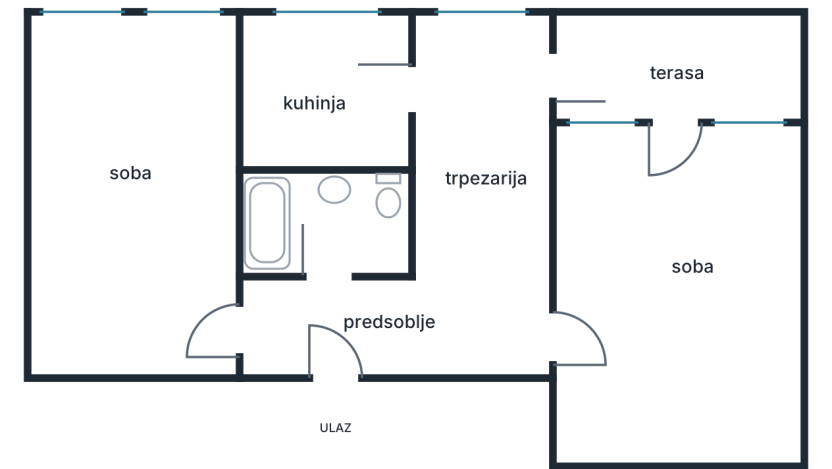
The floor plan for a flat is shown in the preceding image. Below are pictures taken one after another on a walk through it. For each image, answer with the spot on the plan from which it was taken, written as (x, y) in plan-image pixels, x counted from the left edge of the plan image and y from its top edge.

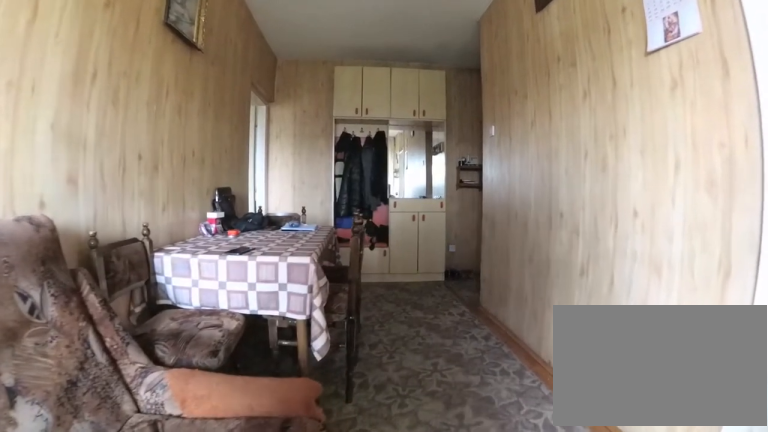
(493, 101)
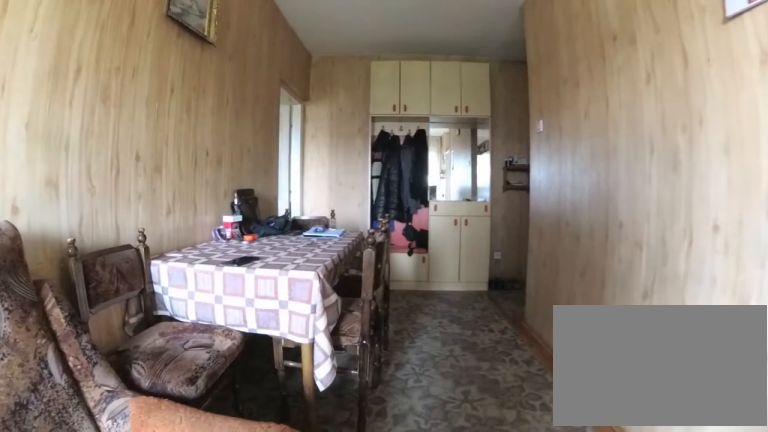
(490, 119)
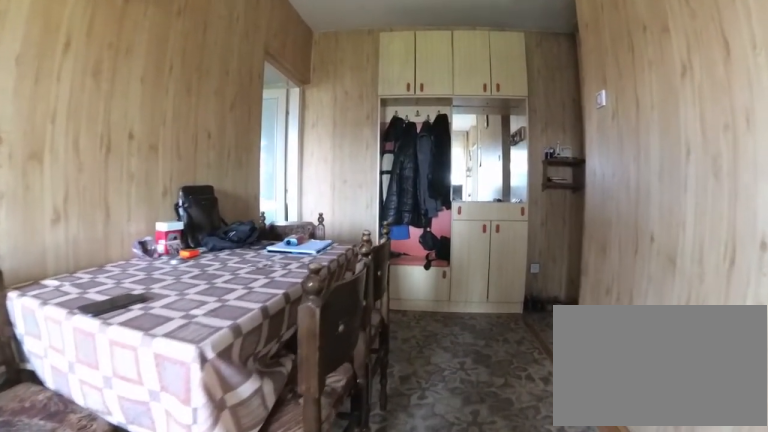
(484, 151)
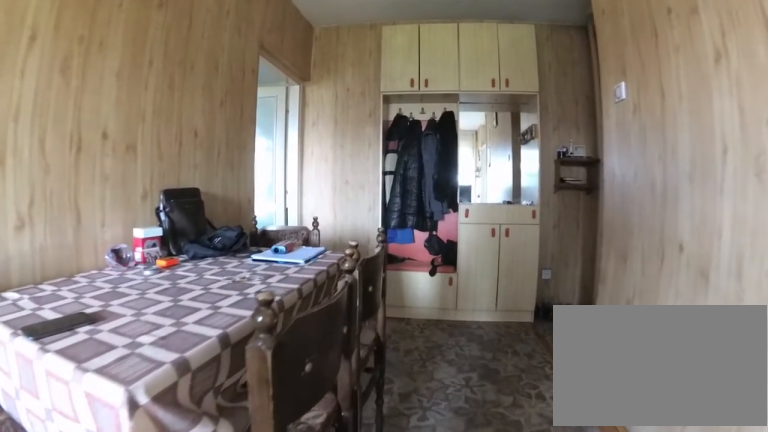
(484, 159)
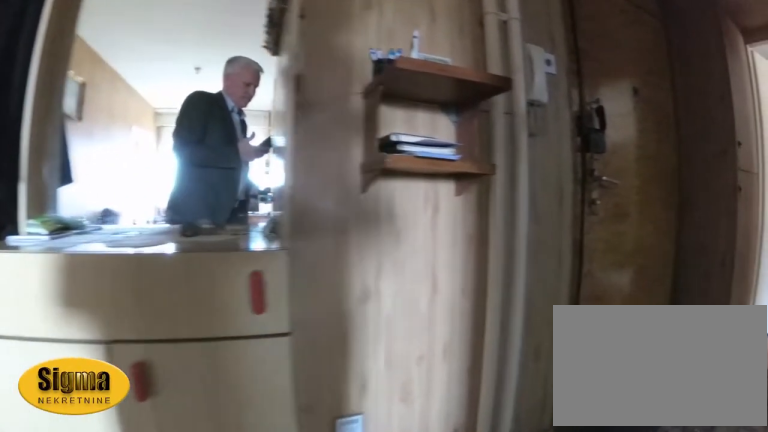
(448, 294)
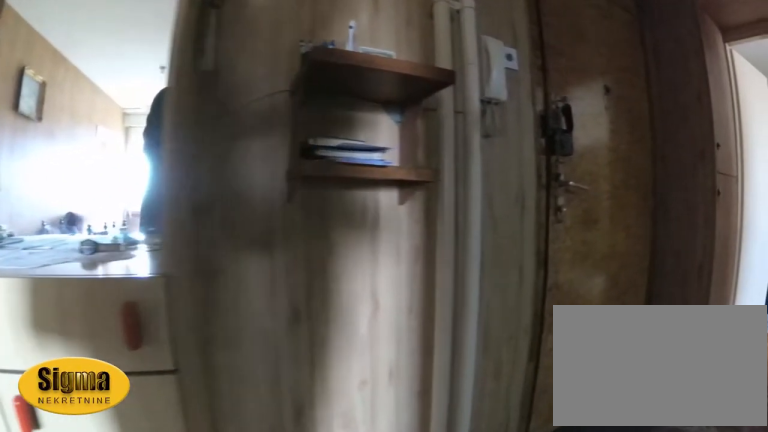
(437, 301)
